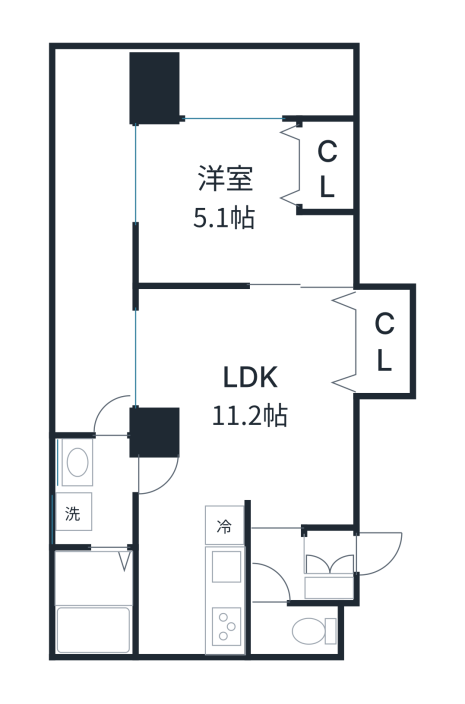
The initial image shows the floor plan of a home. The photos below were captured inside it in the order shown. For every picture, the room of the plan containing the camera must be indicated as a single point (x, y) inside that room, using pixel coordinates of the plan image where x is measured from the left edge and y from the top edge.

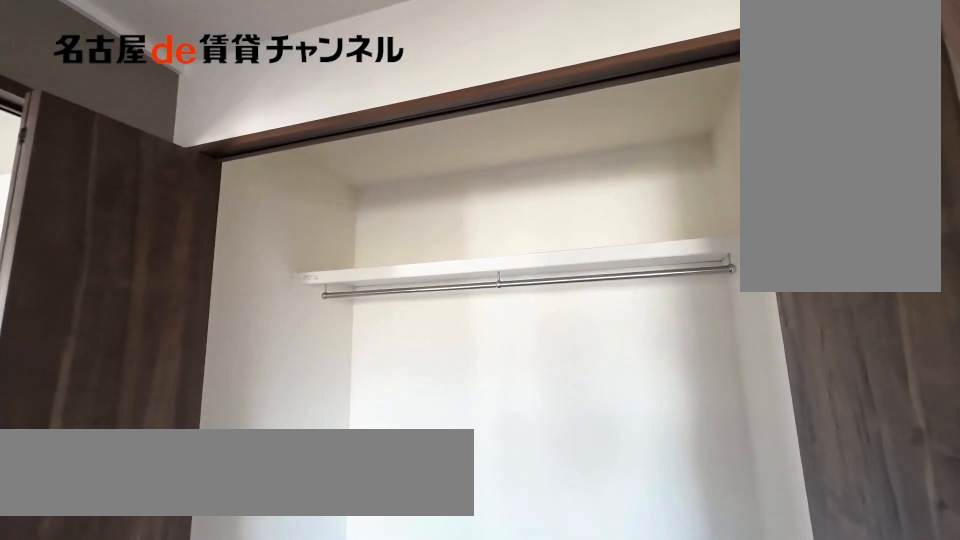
(381, 341)
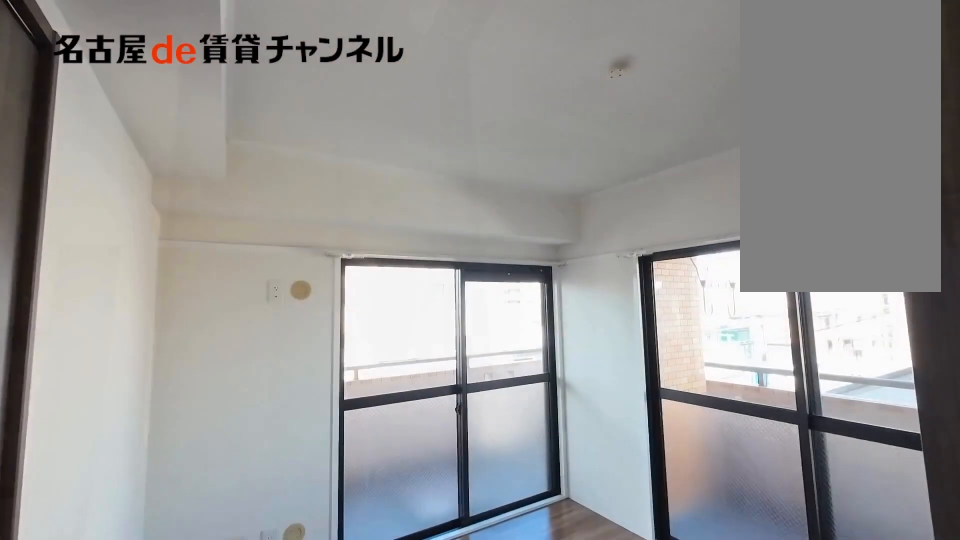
(245, 202)
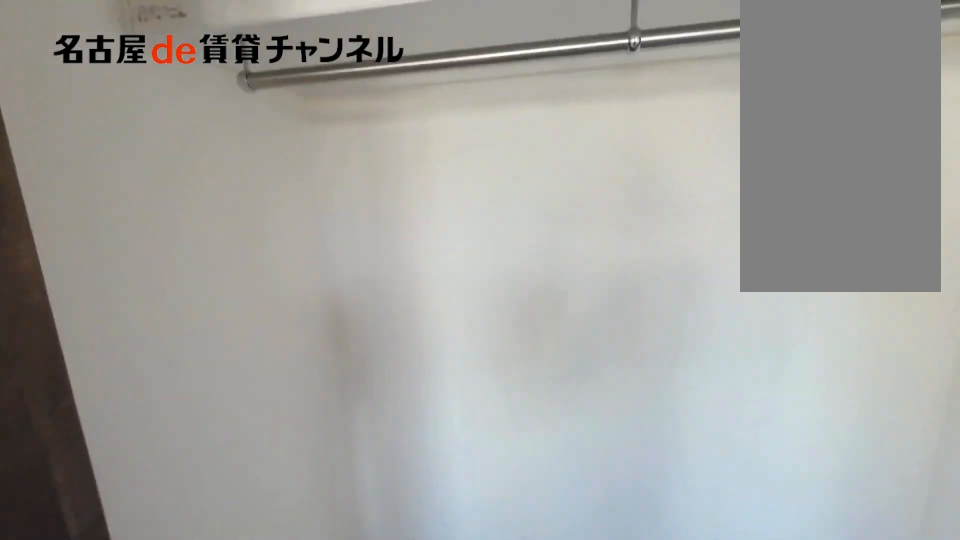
(328, 166)
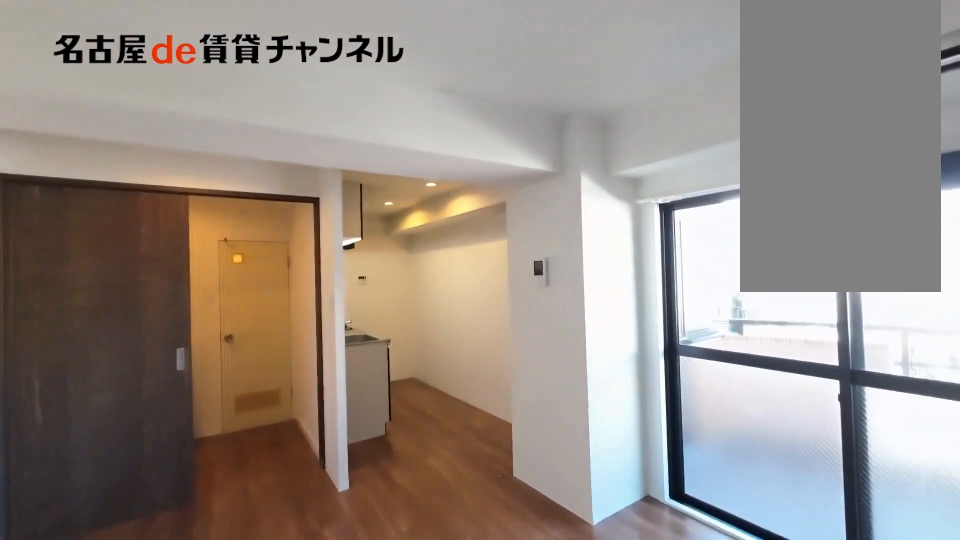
(245, 436)
